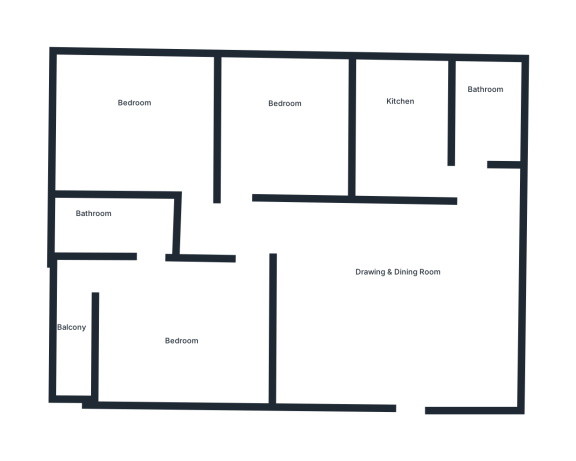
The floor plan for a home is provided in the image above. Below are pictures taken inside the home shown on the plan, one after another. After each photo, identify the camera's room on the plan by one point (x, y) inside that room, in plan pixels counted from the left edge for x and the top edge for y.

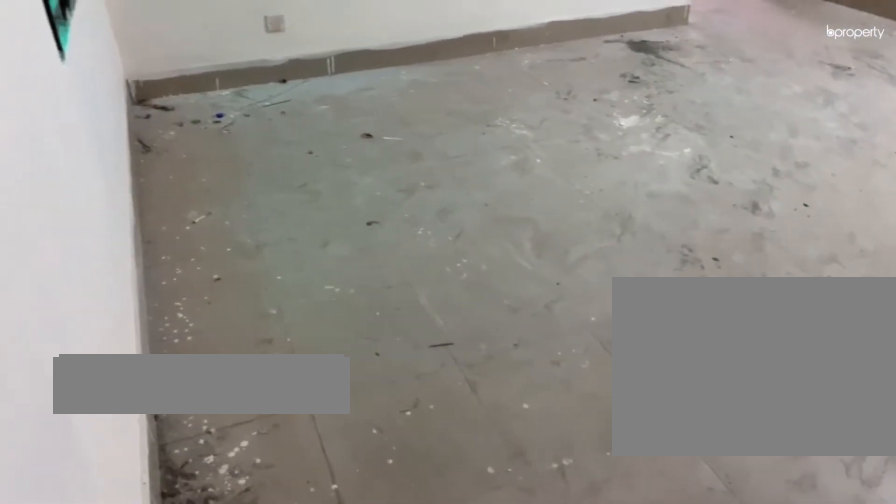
(389, 304)
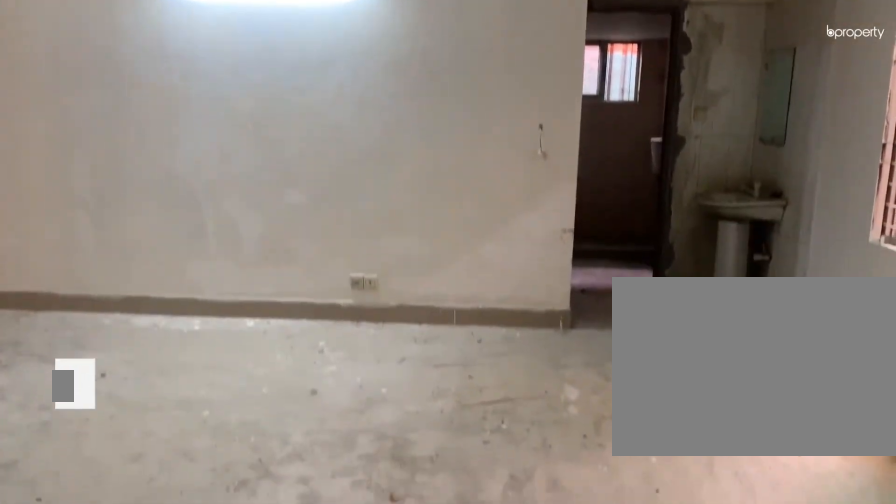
(389, 304)
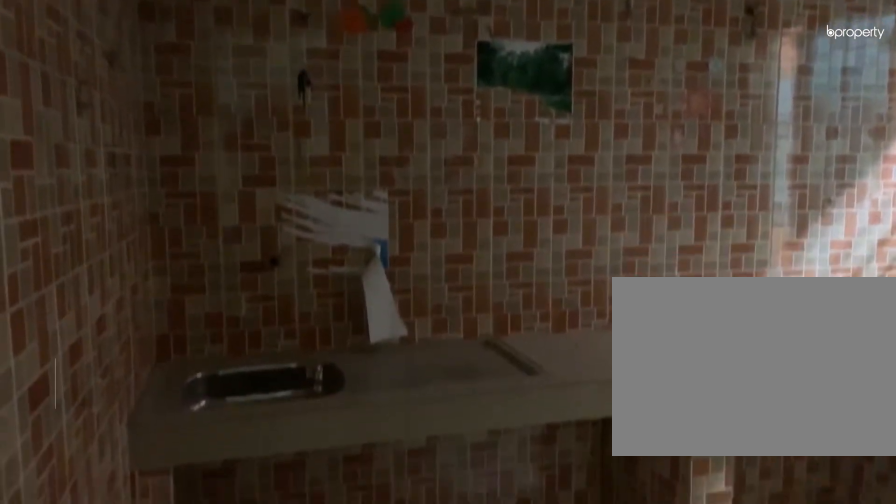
(402, 137)
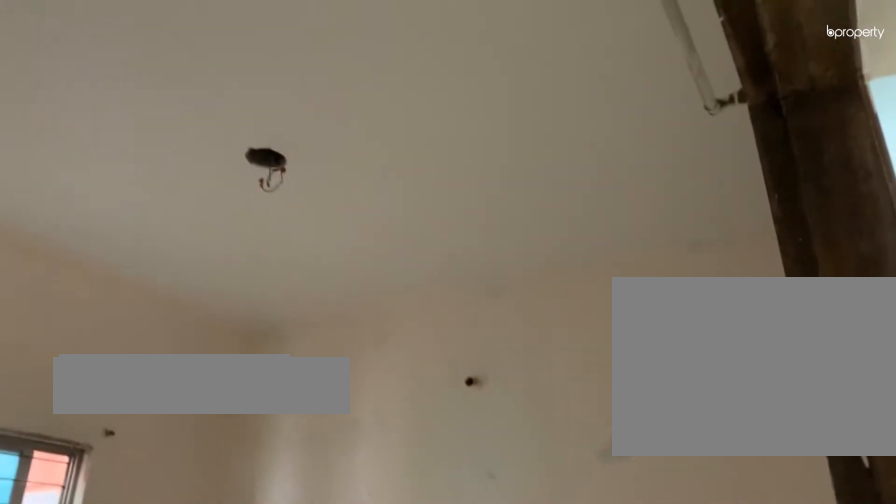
(287, 127)
